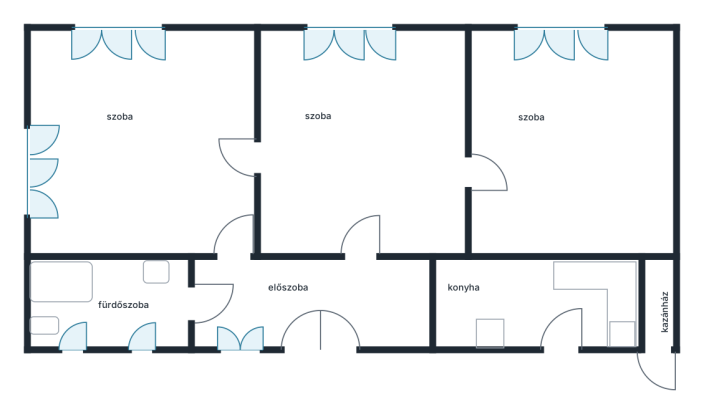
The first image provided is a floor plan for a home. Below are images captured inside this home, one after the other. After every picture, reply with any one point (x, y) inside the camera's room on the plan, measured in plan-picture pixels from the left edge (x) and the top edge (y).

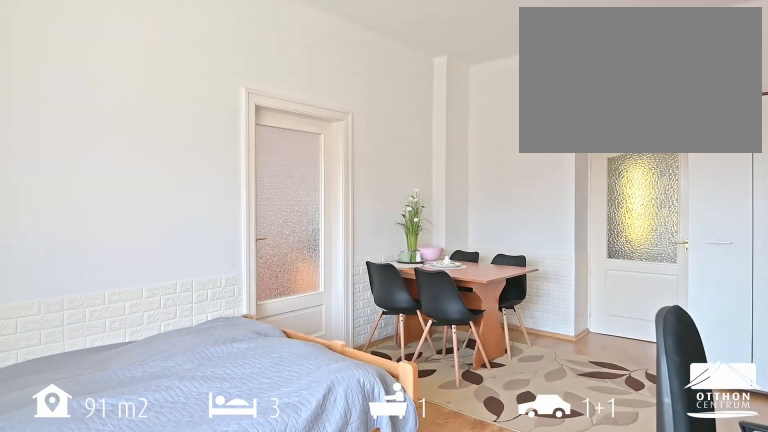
(357, 152)
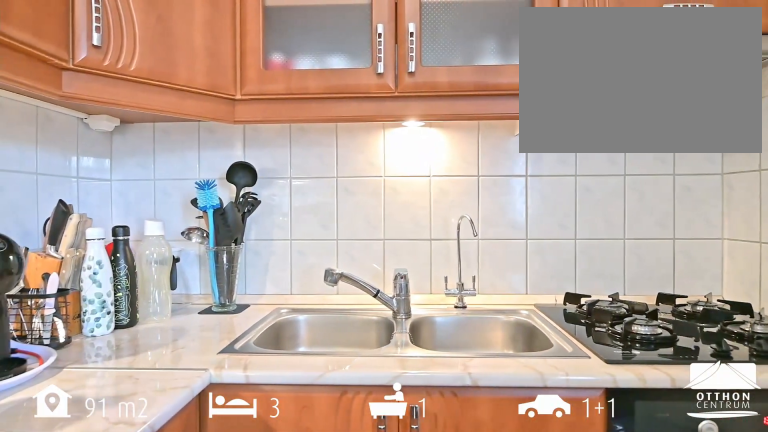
(530, 307)
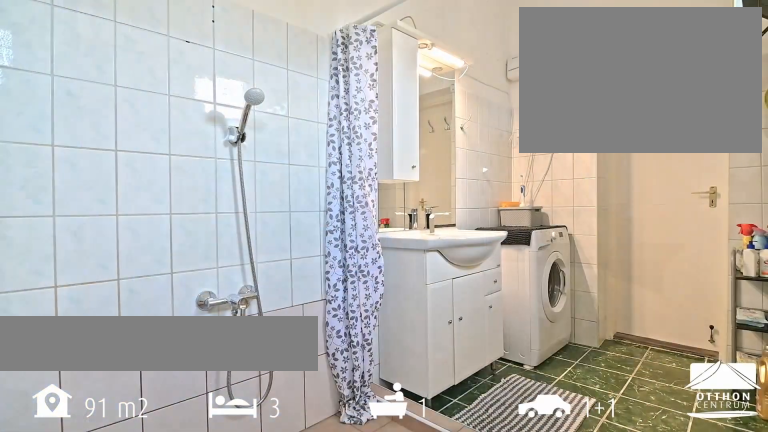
(128, 307)
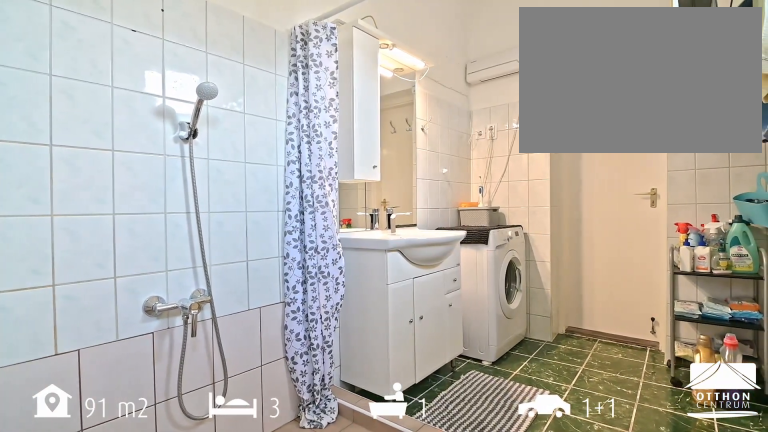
(128, 307)
